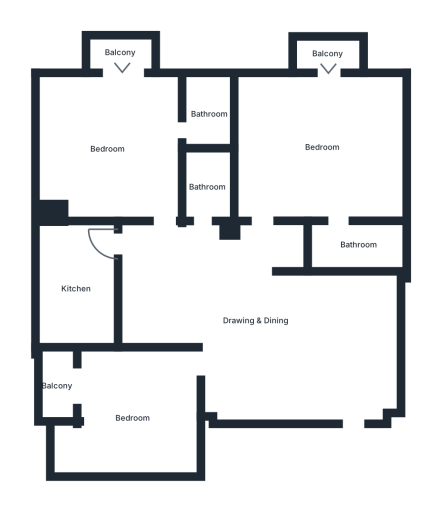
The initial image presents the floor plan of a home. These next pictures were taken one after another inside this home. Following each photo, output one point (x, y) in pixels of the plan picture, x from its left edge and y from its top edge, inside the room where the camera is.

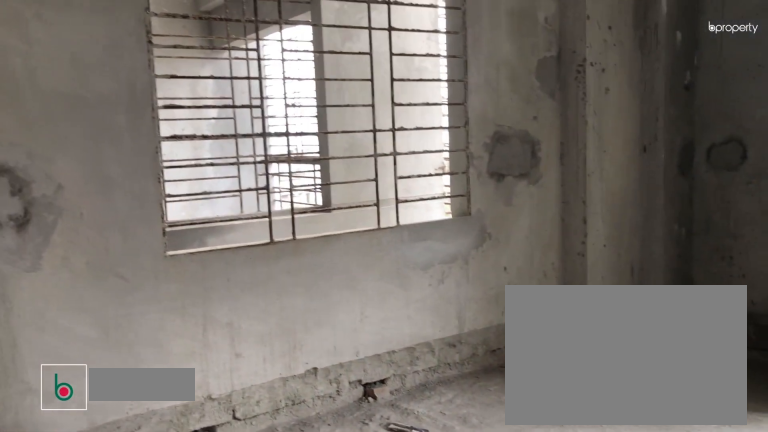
(131, 418)
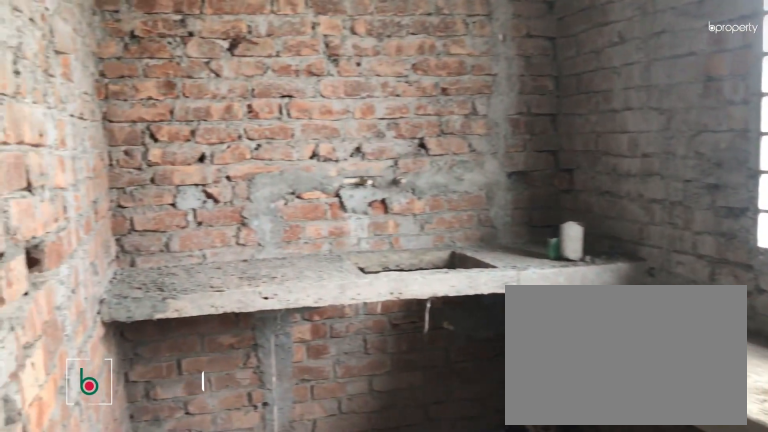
(77, 289)
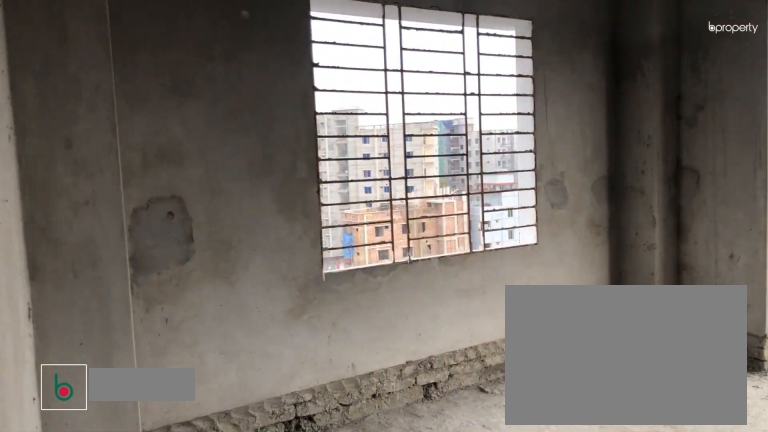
(108, 148)
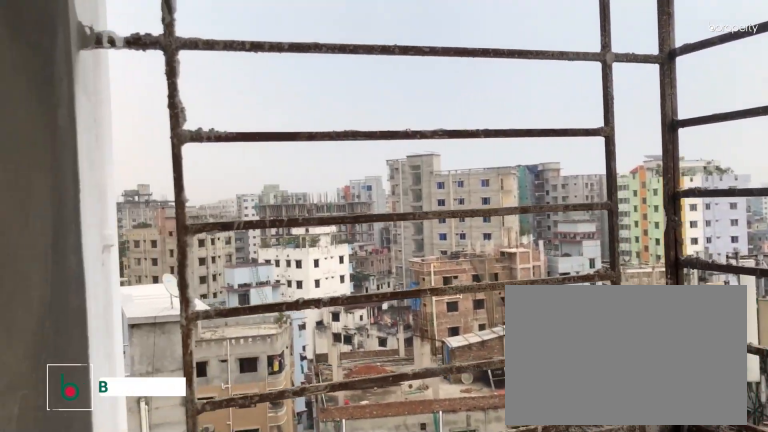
(120, 53)
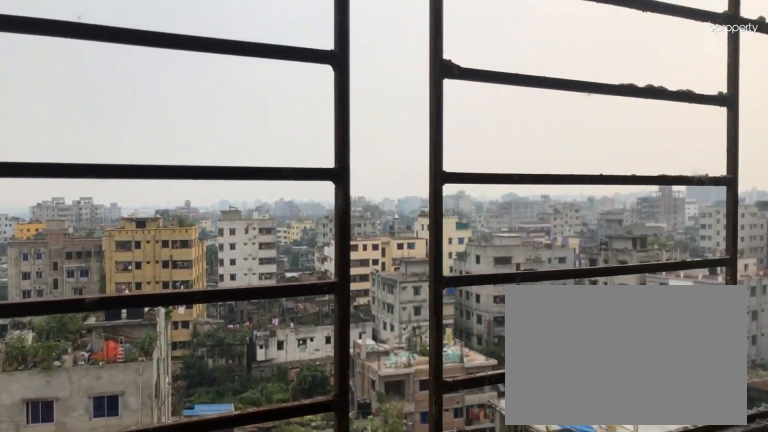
(120, 53)
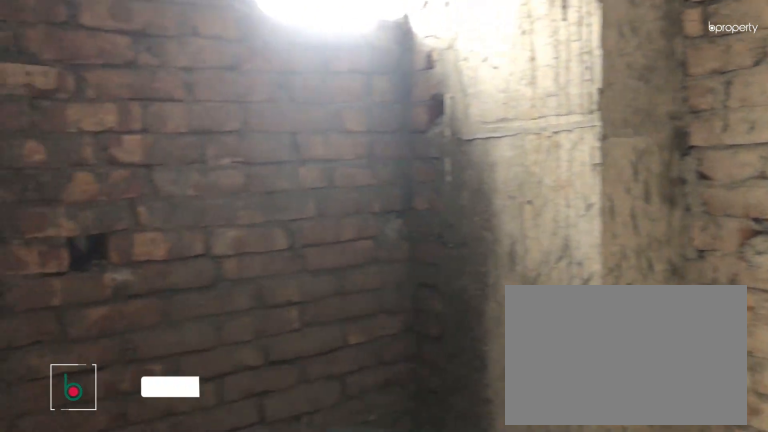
(208, 113)
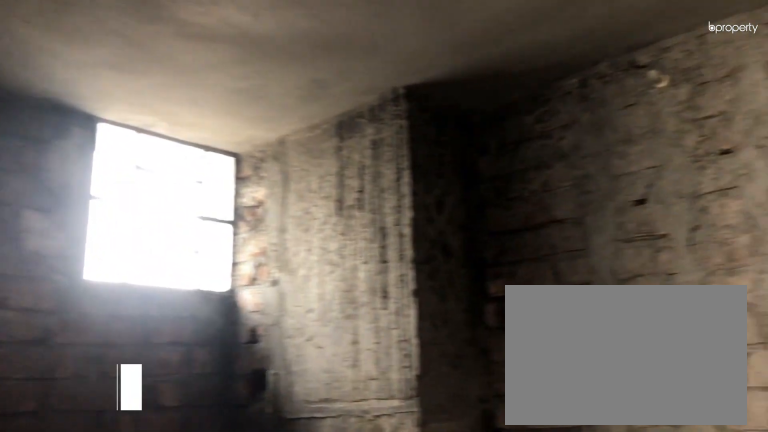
(208, 113)
